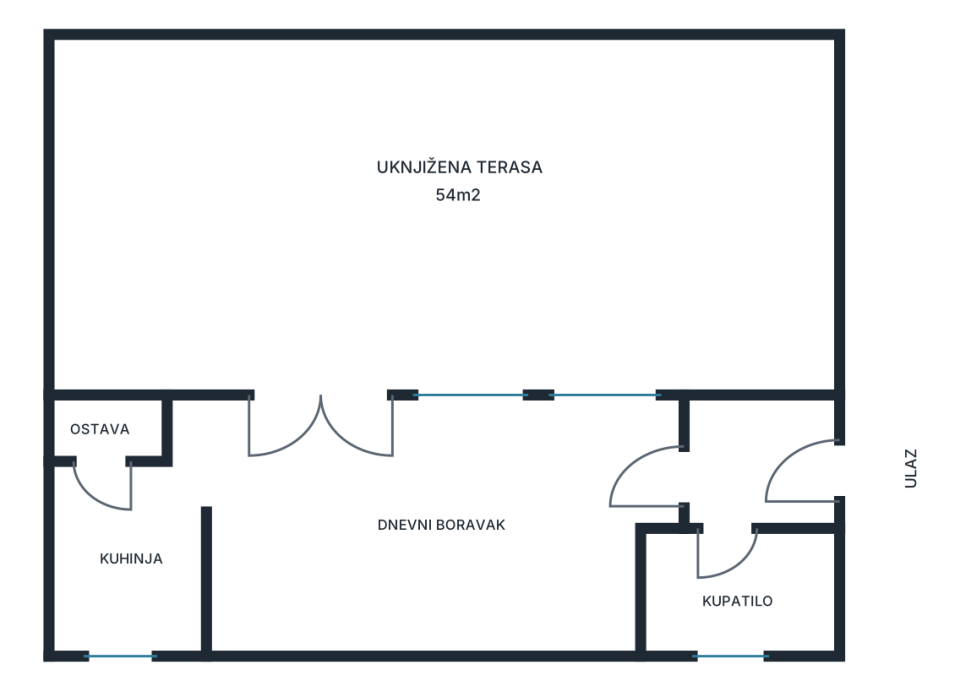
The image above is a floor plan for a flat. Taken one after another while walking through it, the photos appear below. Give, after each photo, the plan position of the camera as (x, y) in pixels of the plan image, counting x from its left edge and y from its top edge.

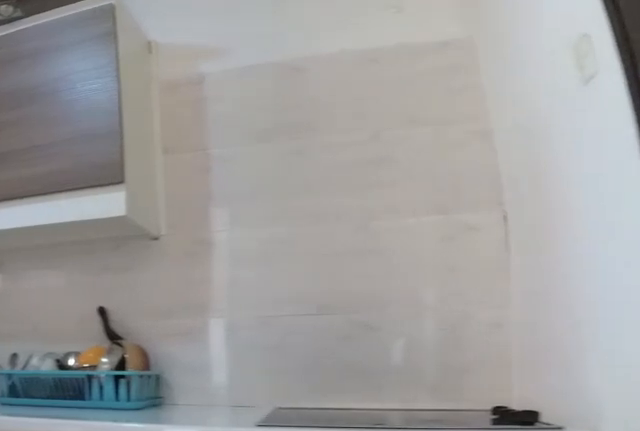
(163, 458)
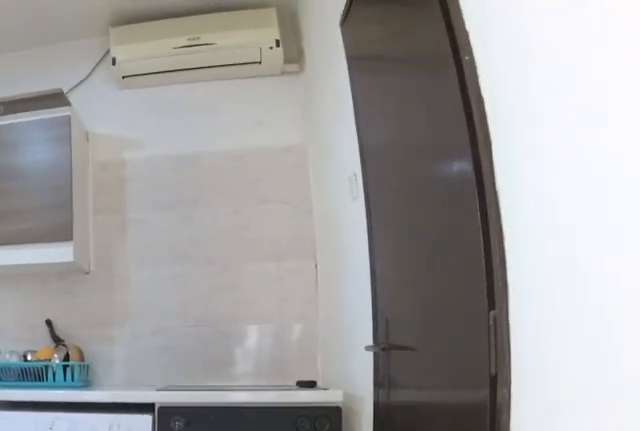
(225, 459)
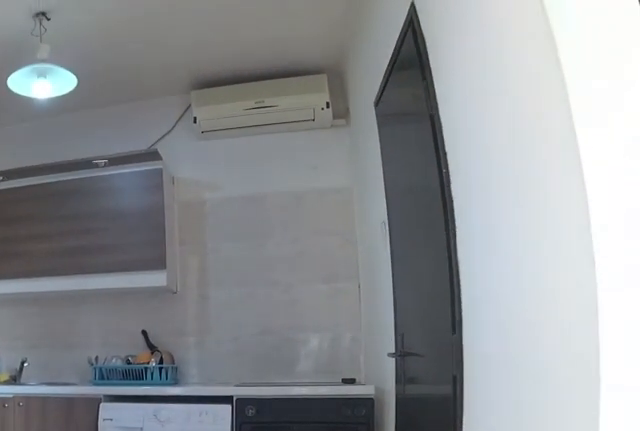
(289, 472)
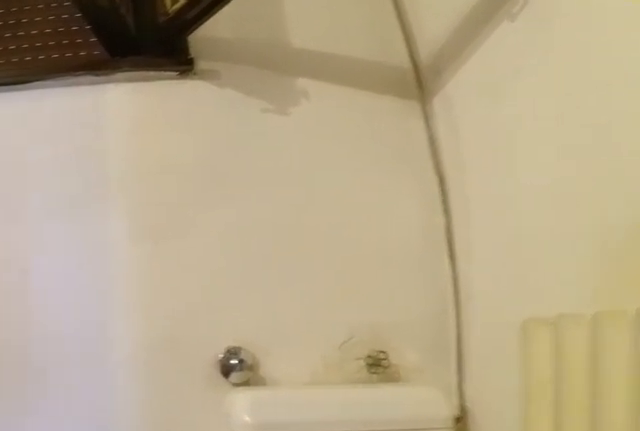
(669, 536)
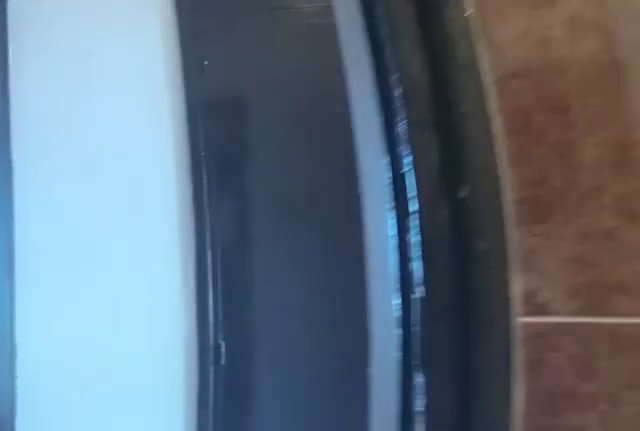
(703, 569)
